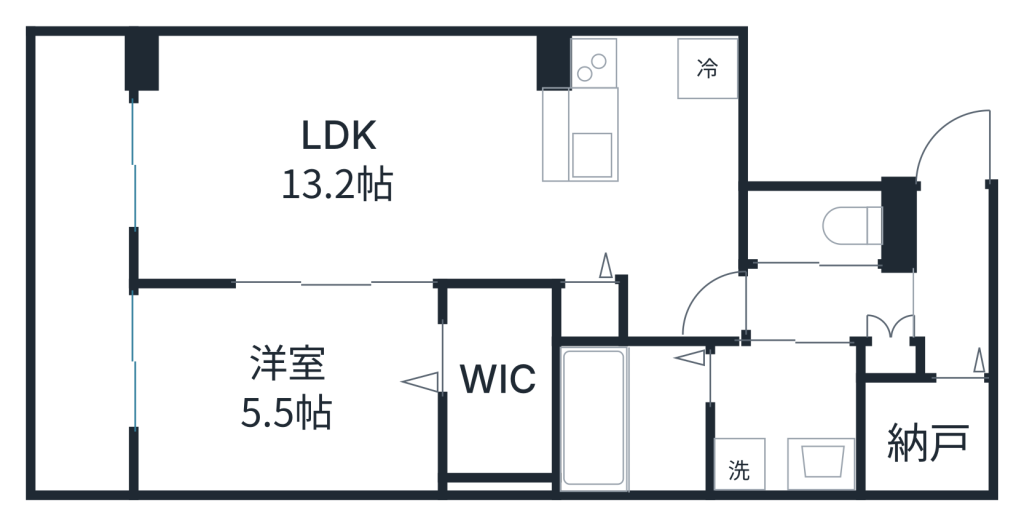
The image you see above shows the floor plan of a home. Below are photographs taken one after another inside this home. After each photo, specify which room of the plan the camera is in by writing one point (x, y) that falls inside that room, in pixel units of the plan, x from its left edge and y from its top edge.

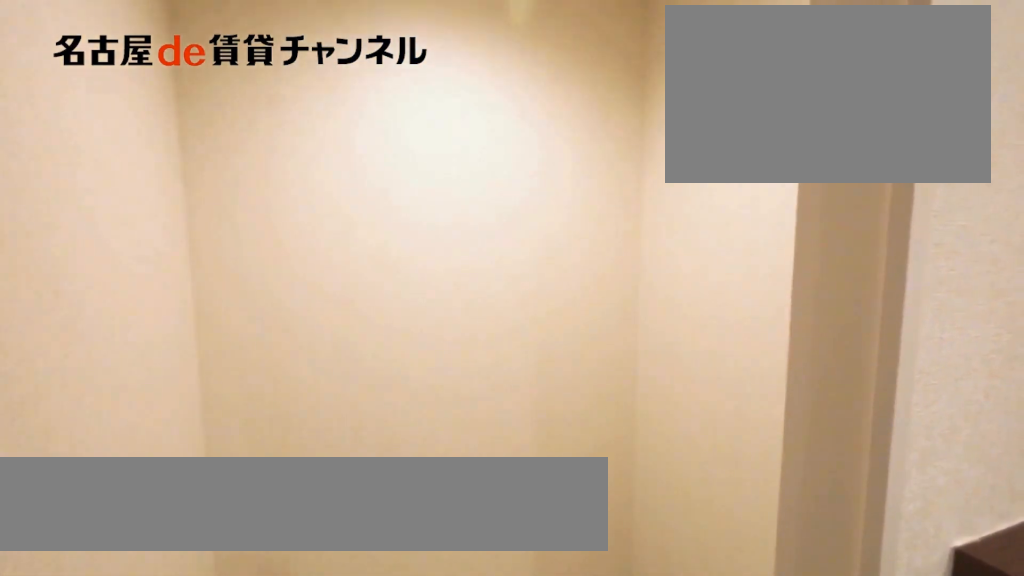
(924, 434)
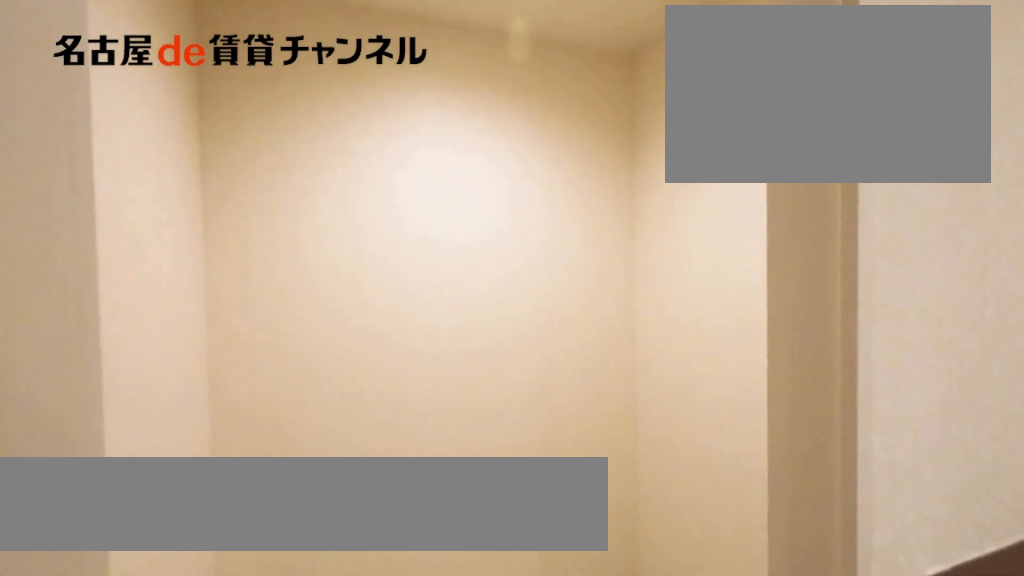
(924, 434)
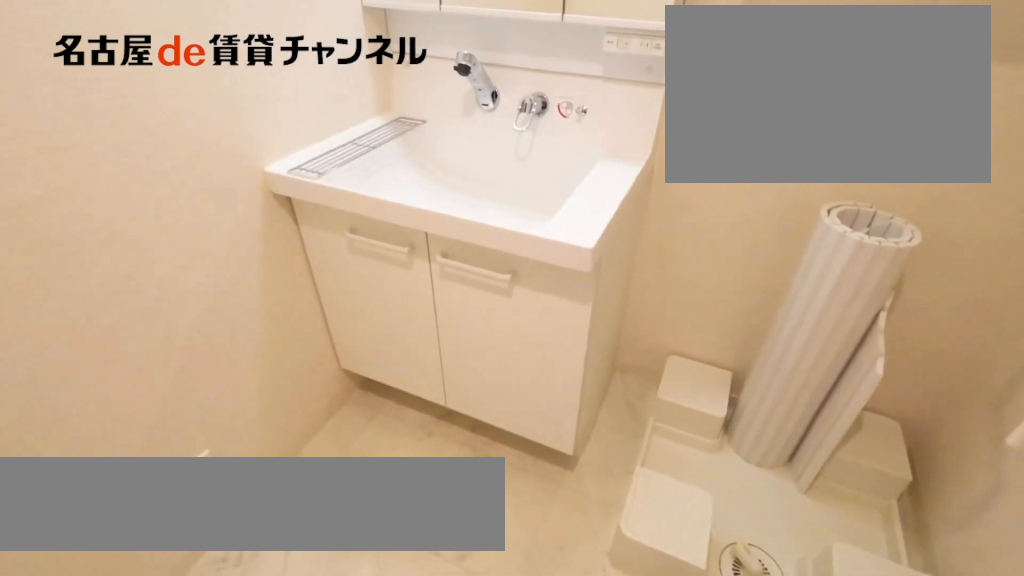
(783, 415)
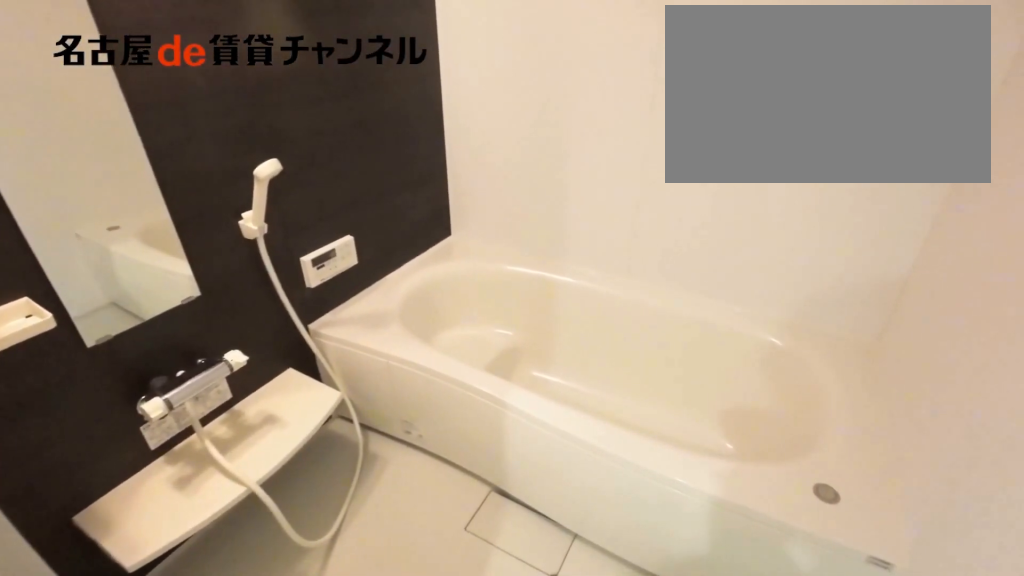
(630, 417)
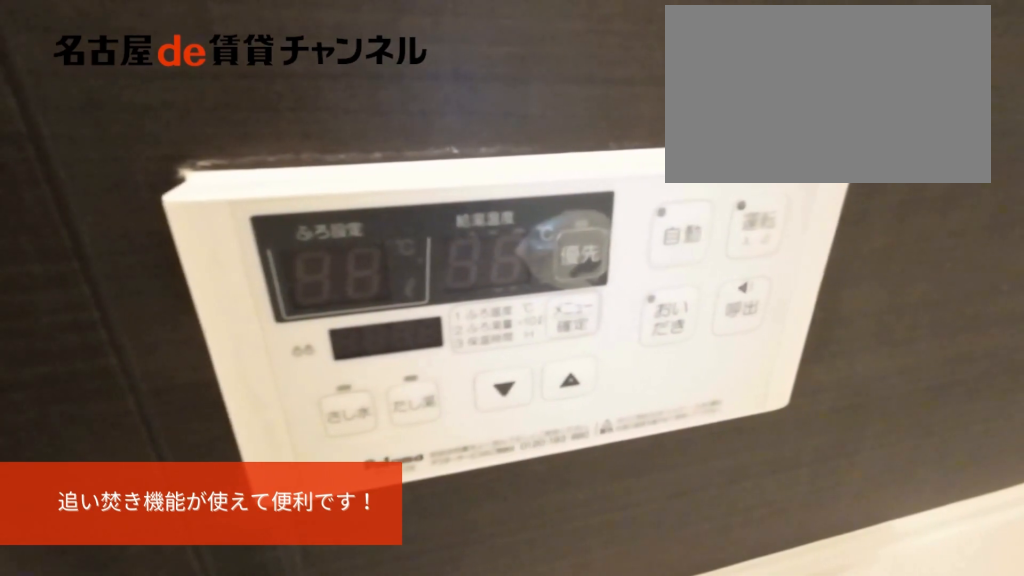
(630, 417)
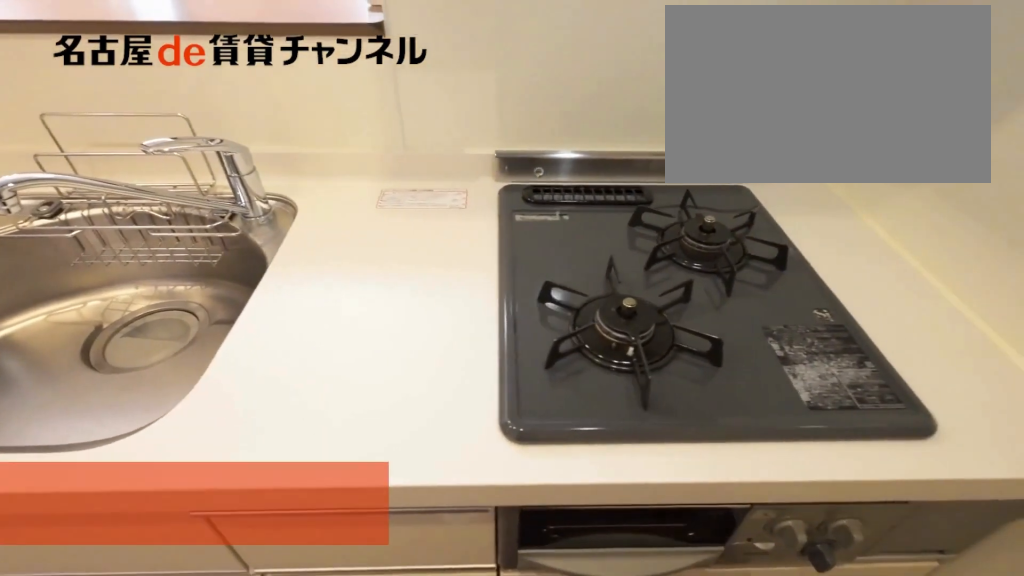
(584, 119)
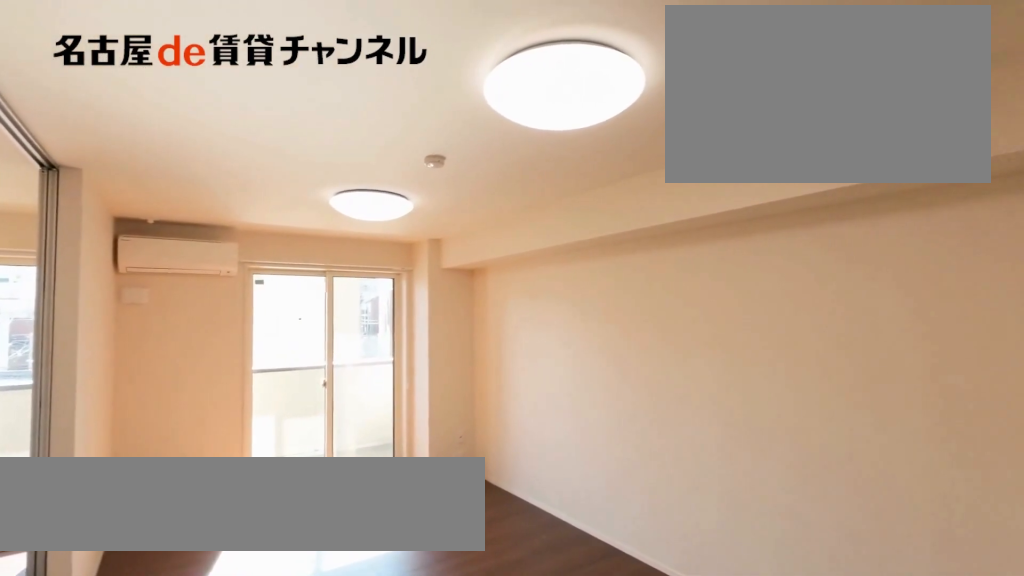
(395, 169)
